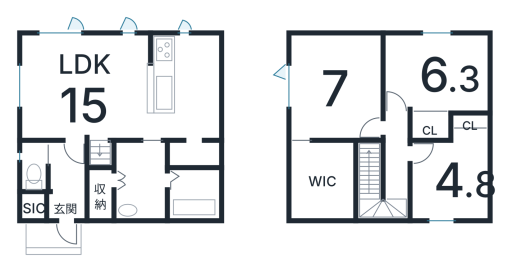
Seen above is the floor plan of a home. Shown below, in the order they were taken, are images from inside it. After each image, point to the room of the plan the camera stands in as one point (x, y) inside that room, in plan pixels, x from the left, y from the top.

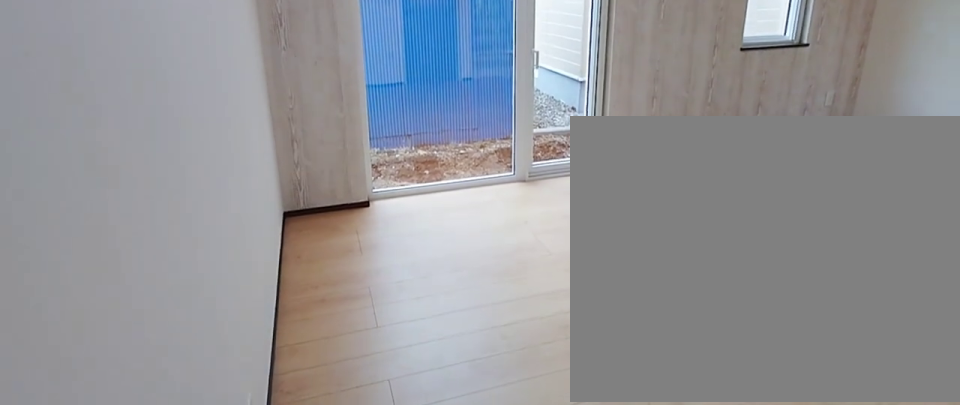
(88, 41)
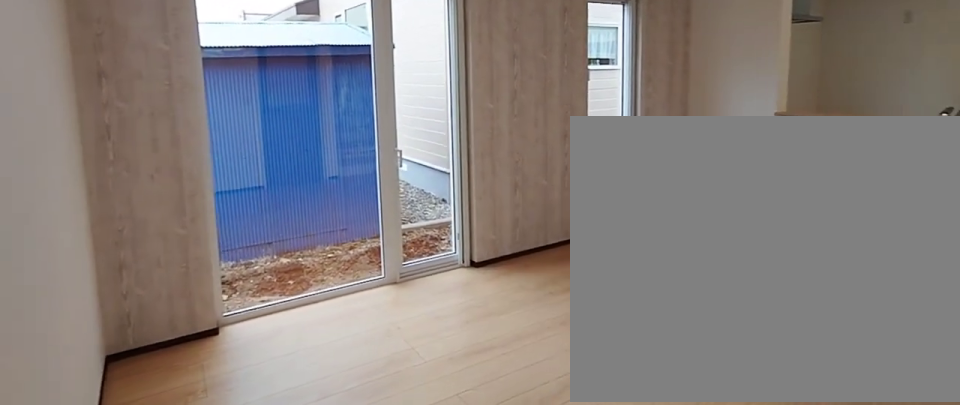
(88, 41)
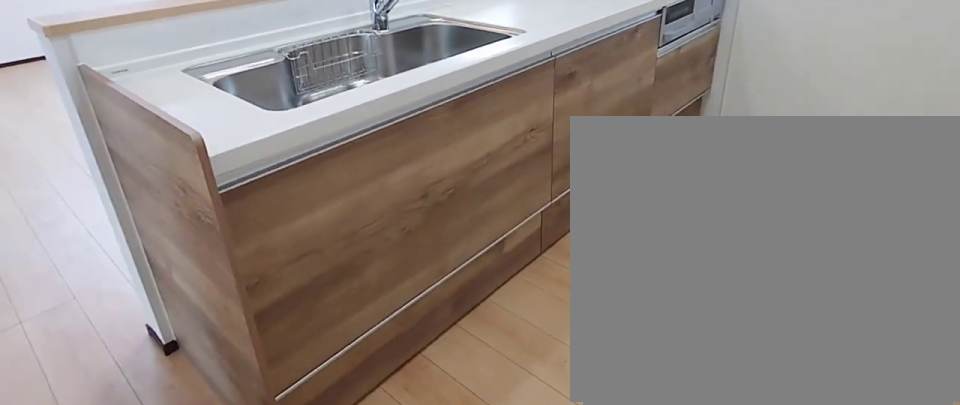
(193, 45)
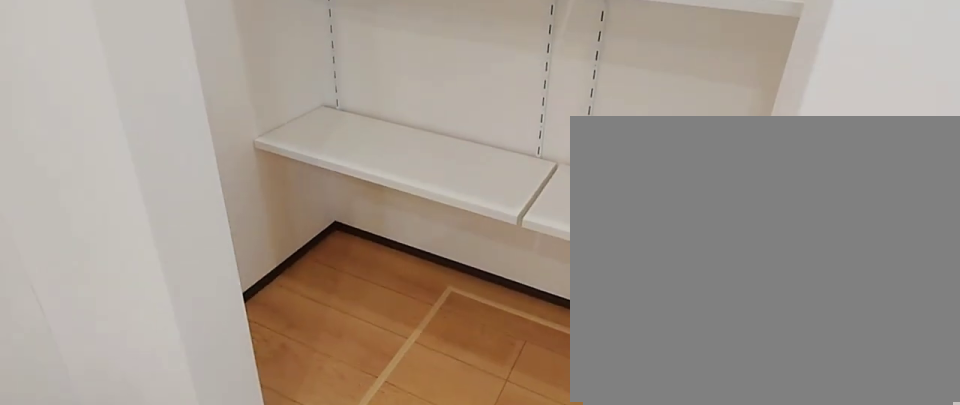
(194, 115)
